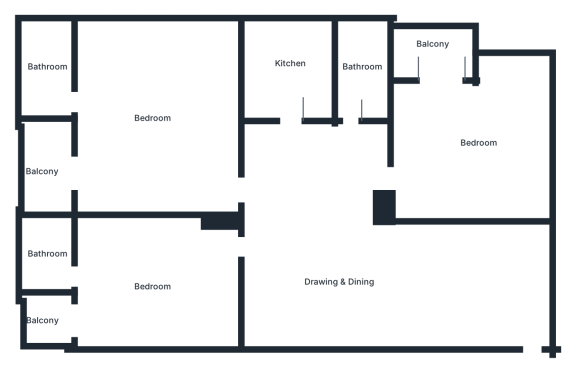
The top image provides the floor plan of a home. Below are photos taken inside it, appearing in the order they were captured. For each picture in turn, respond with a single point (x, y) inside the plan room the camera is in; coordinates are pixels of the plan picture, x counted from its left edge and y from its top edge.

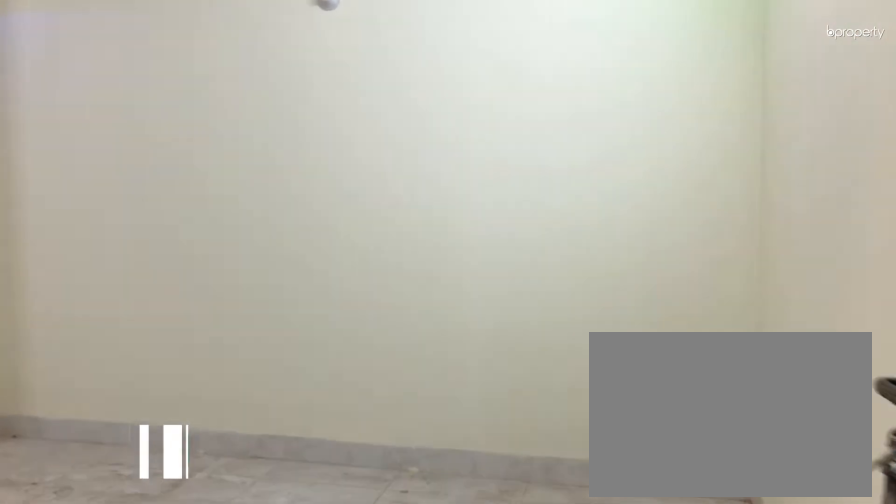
(533, 343)
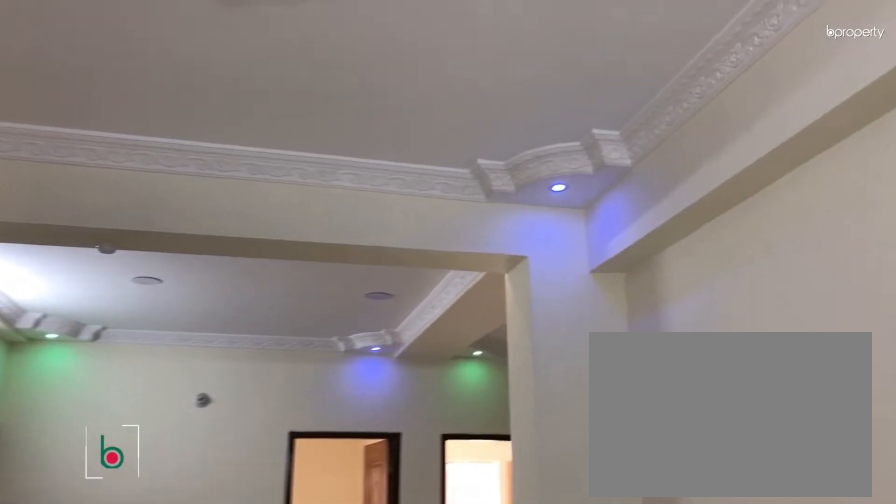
(382, 287)
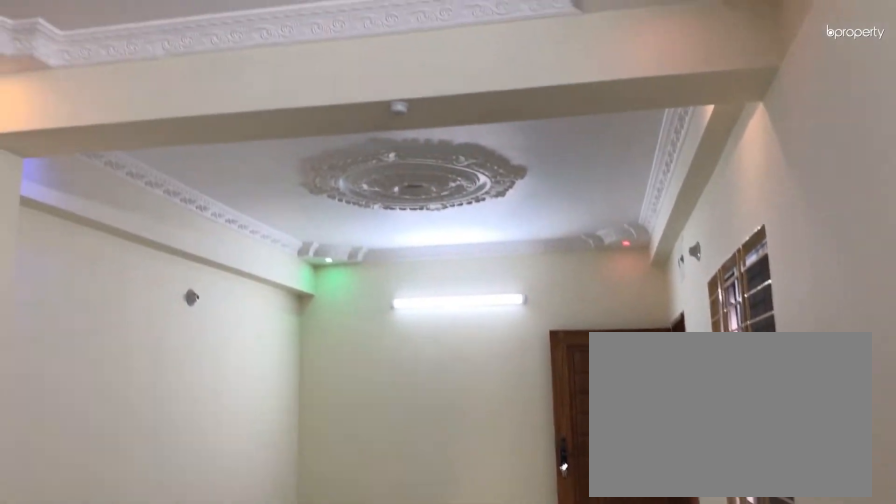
(380, 286)
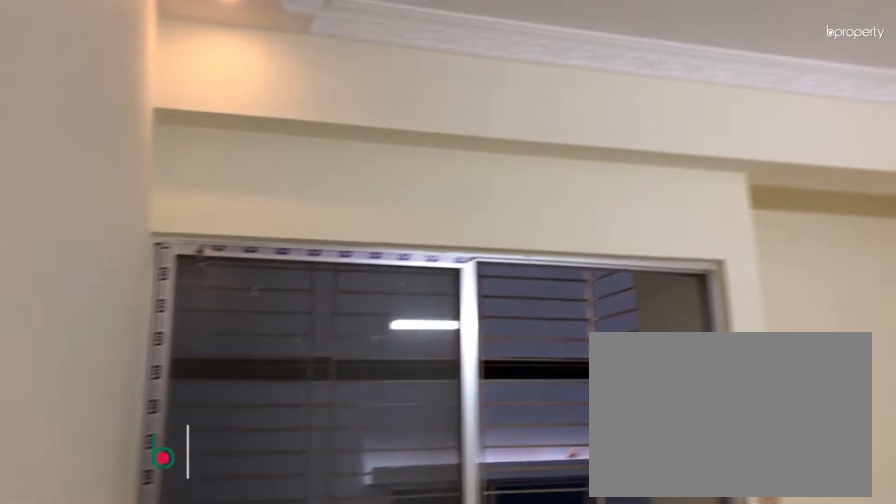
(469, 145)
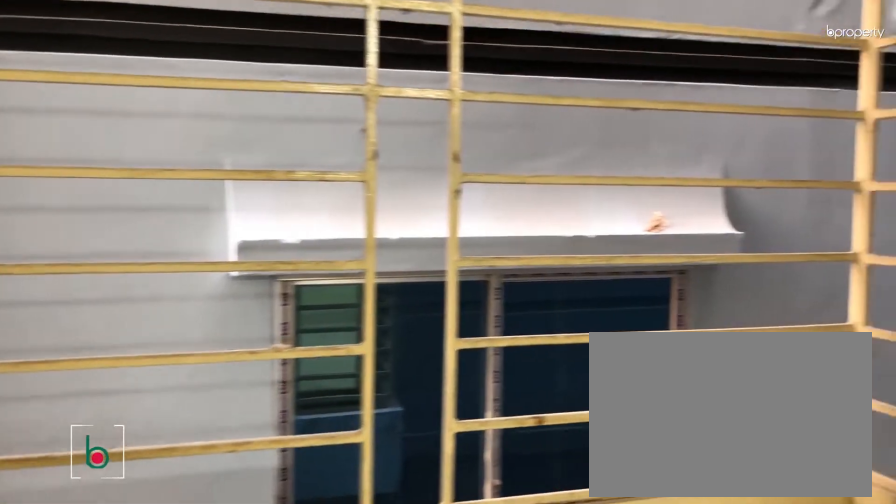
(431, 54)
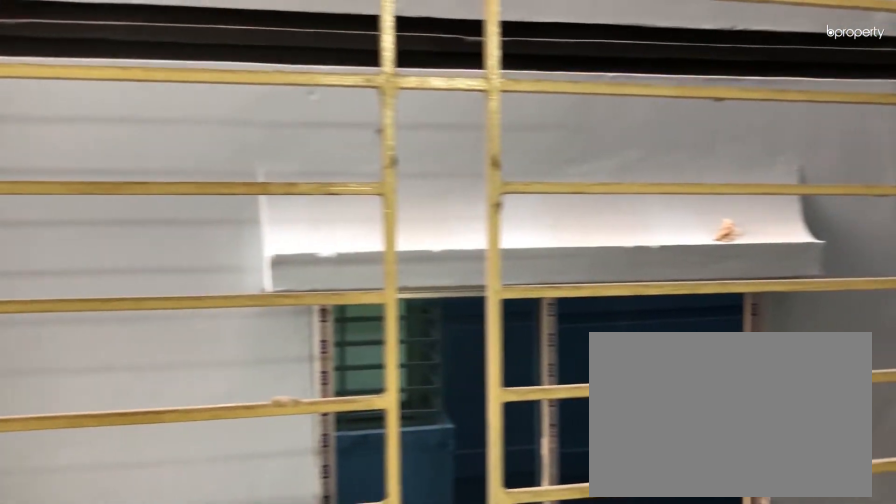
(431, 54)
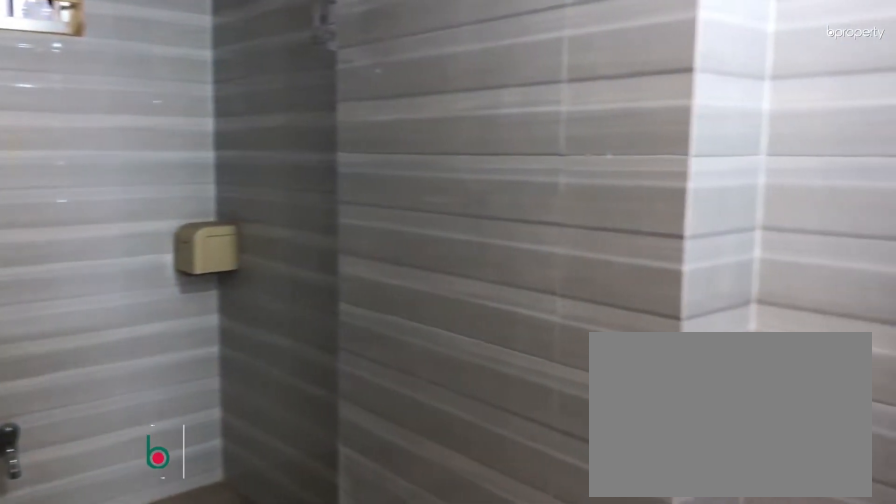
(358, 69)
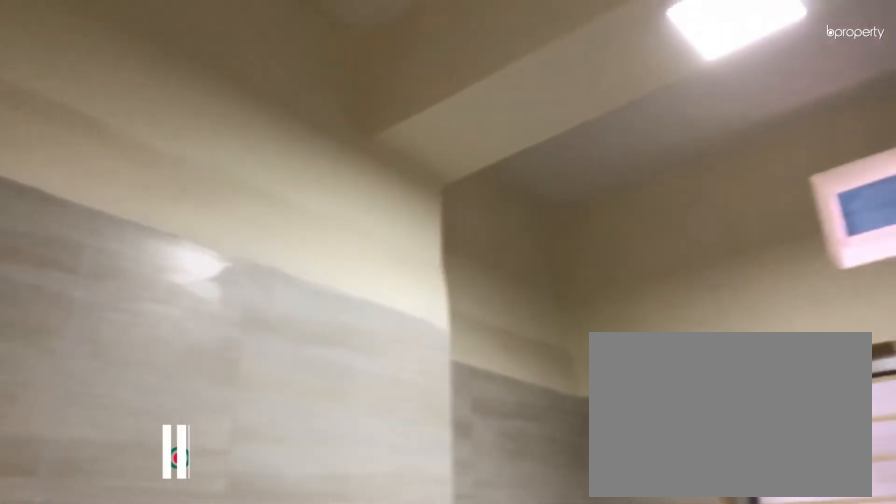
(287, 70)
